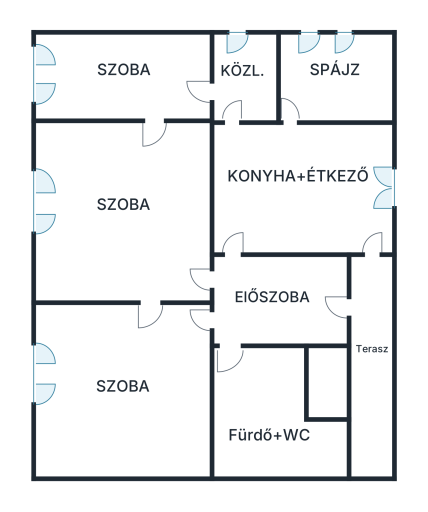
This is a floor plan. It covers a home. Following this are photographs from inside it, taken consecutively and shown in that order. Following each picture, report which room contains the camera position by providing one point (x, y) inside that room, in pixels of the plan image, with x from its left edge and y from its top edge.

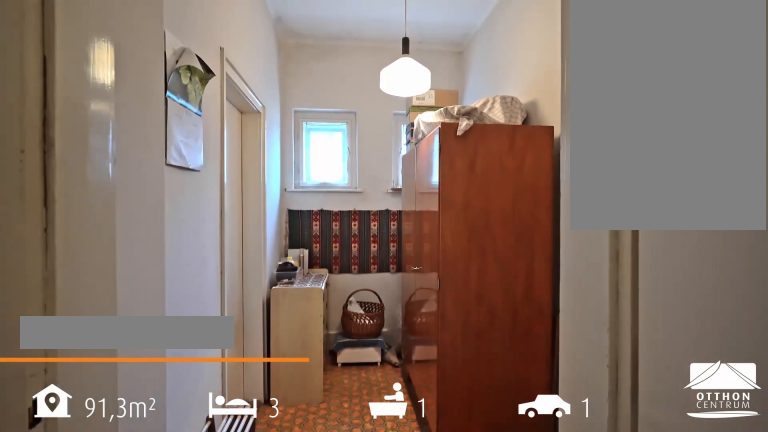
(248, 77)
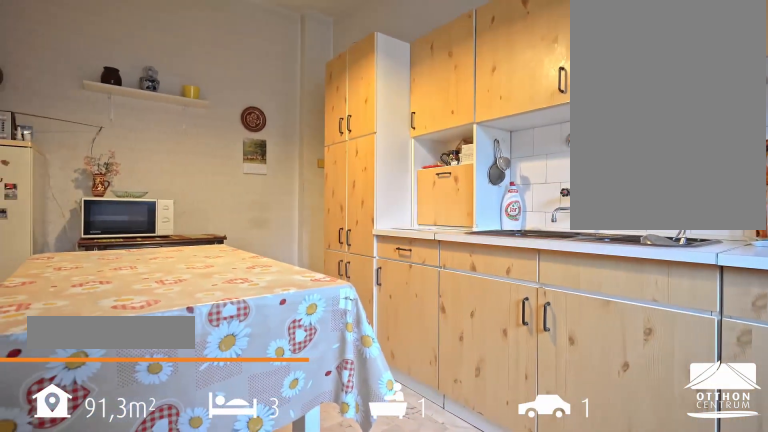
(305, 193)
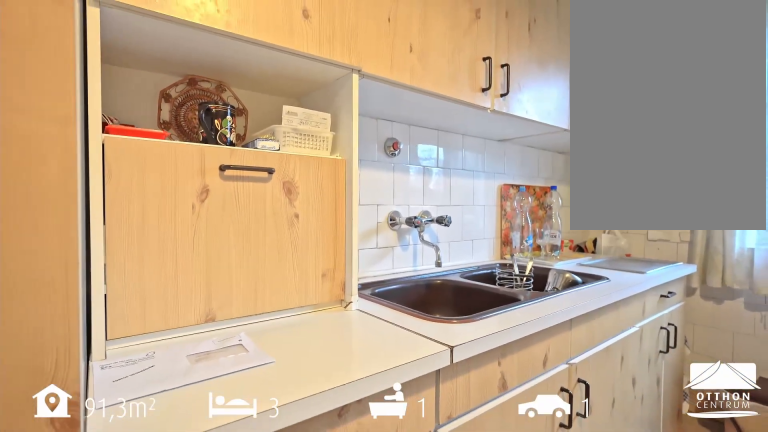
(305, 193)
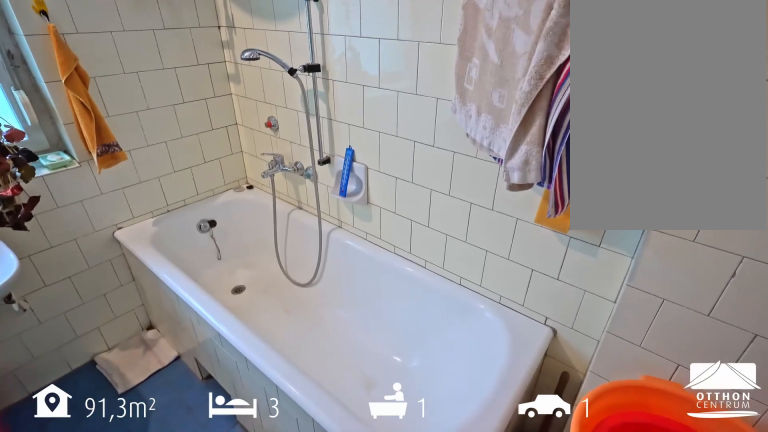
(260, 416)
